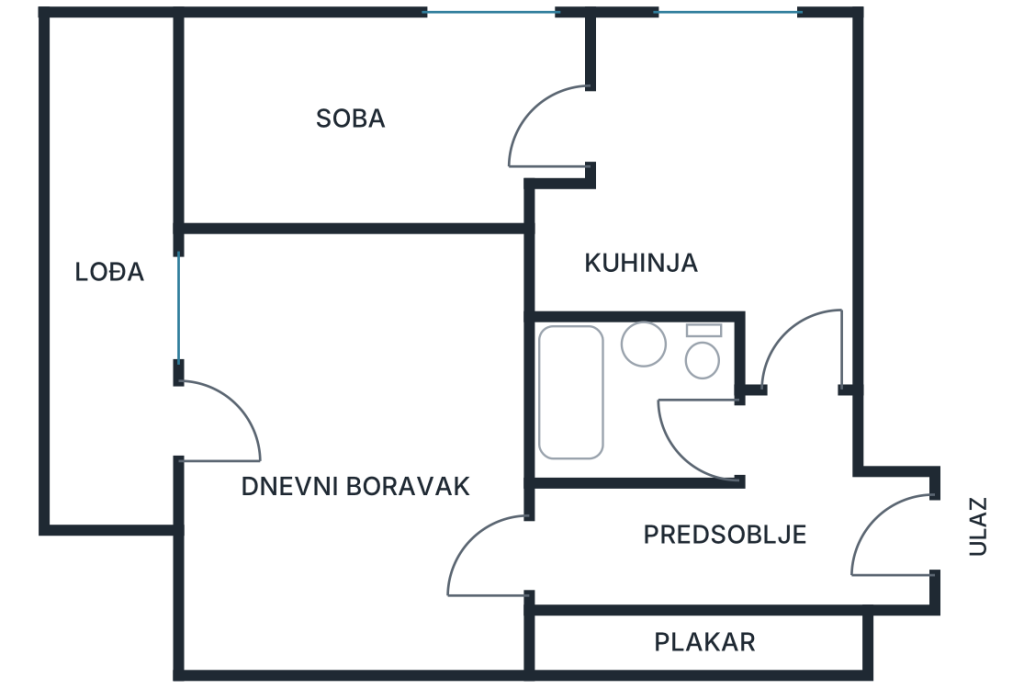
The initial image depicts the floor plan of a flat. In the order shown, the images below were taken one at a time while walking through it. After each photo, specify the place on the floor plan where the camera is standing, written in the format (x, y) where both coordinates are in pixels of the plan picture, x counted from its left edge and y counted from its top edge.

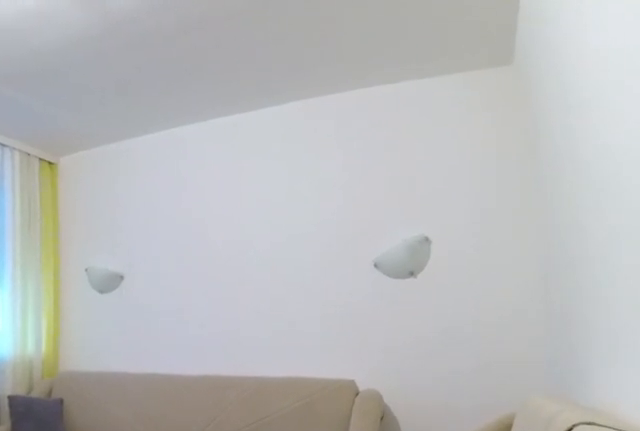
(505, 530)
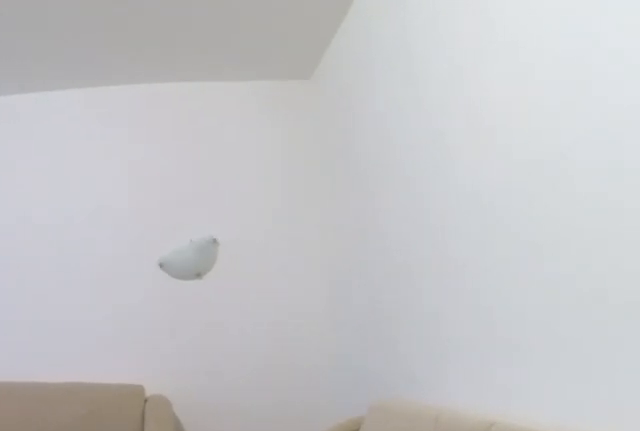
(502, 470)
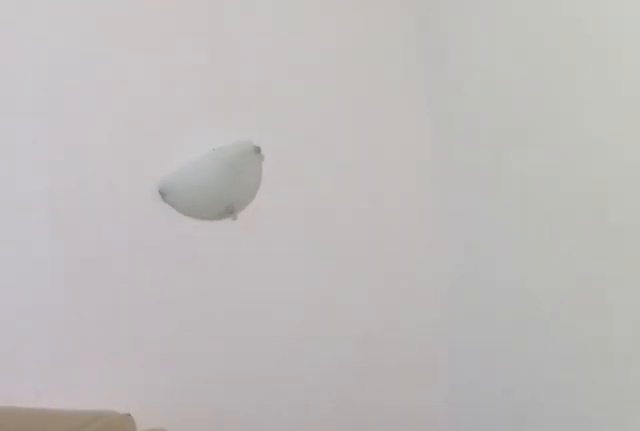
(498, 374)
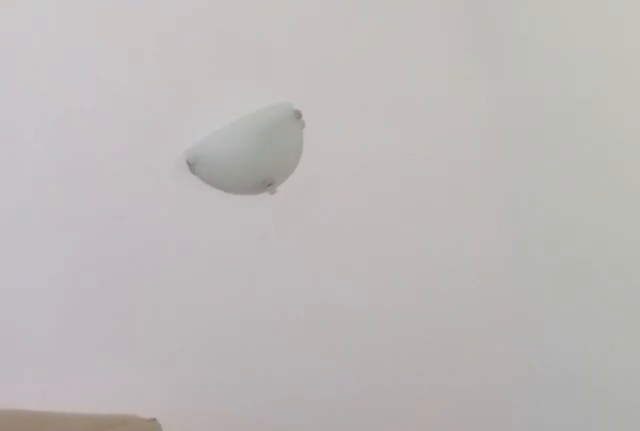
(497, 362)
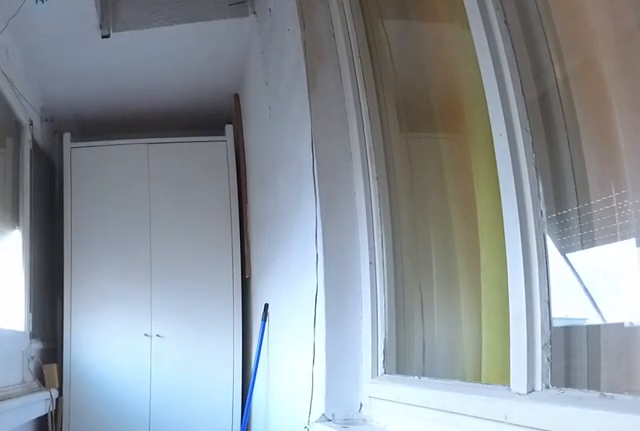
(100, 400)
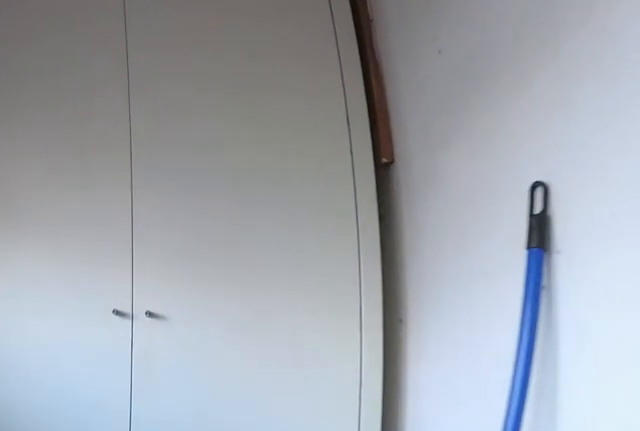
(103, 183)
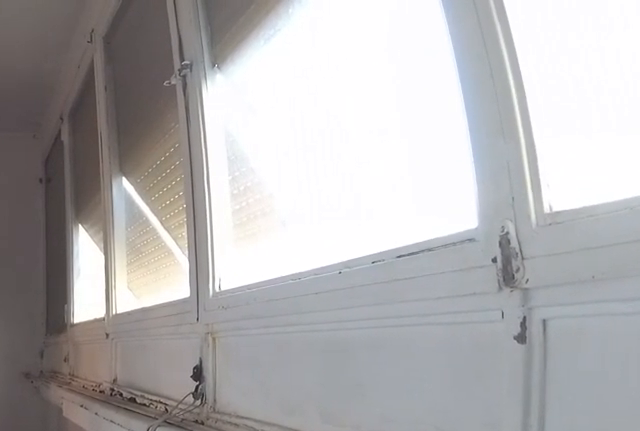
(102, 78)
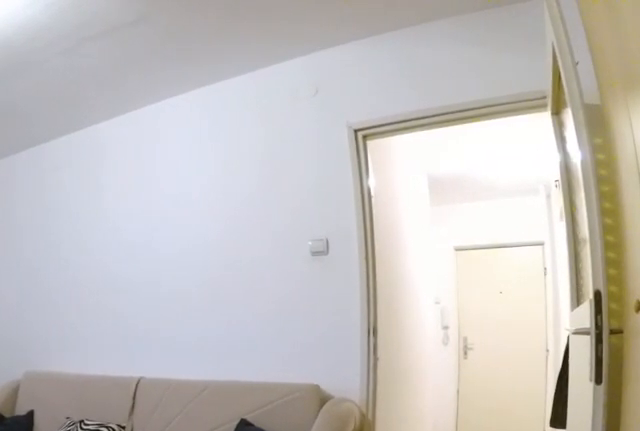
(276, 608)
